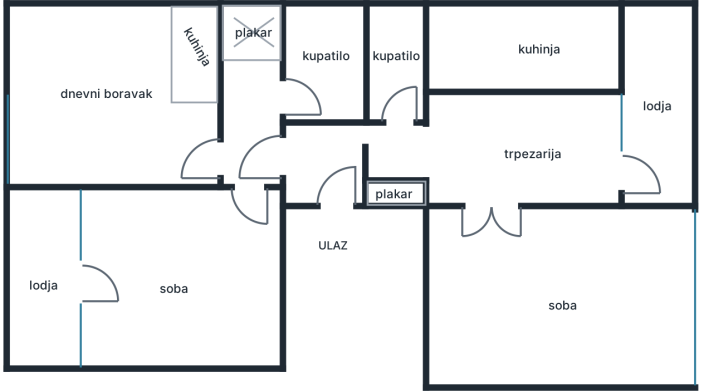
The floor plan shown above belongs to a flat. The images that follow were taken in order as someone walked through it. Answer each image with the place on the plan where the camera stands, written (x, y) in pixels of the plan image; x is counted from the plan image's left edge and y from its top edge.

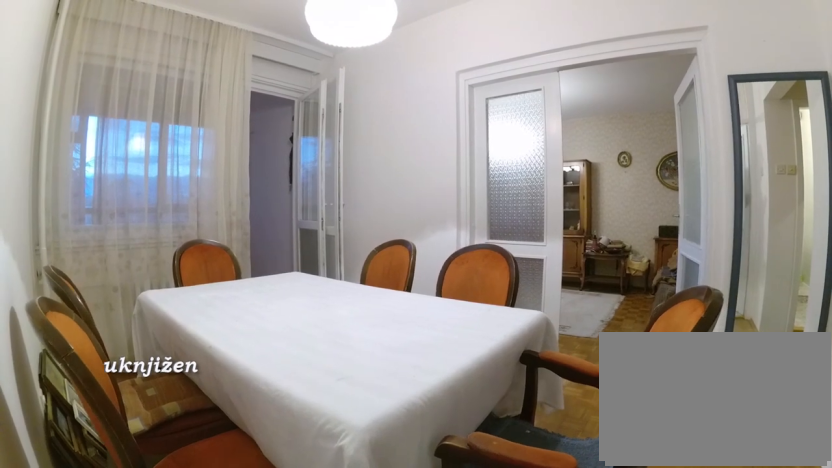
(458, 95)
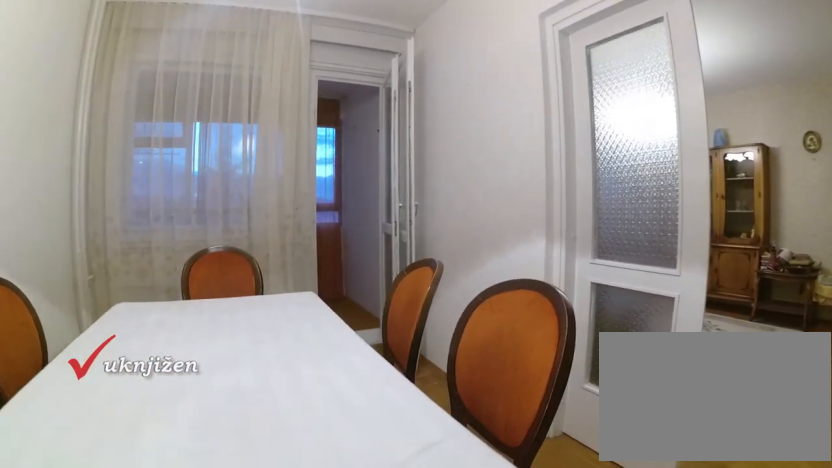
(457, 130)
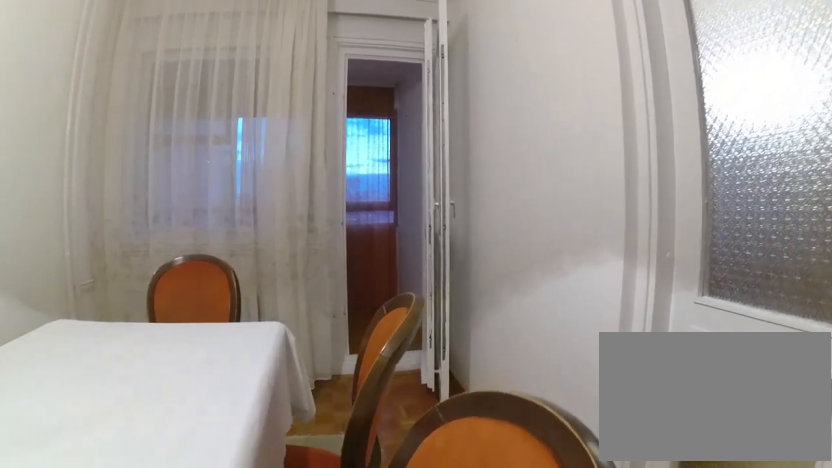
(487, 148)
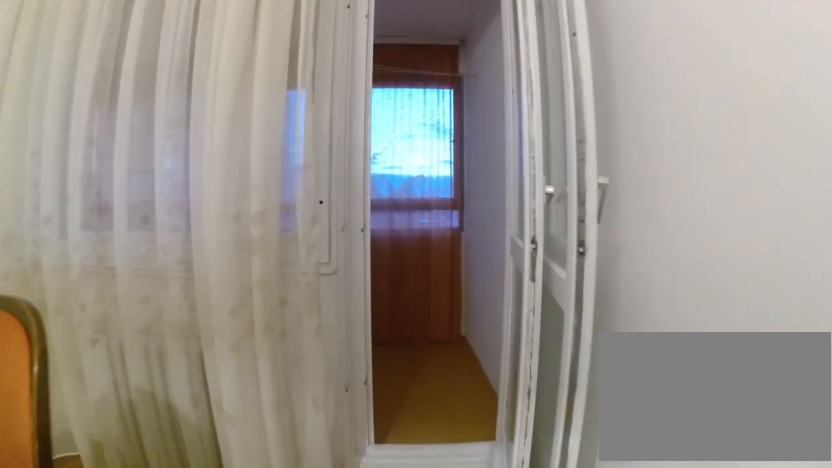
(541, 162)
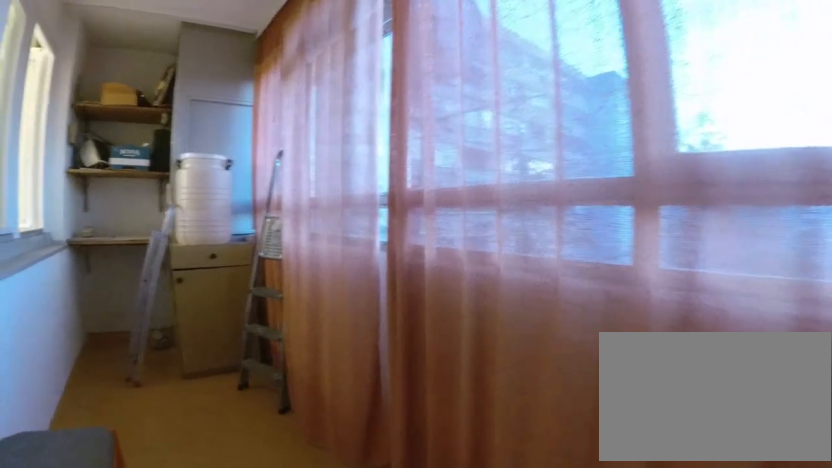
(646, 183)
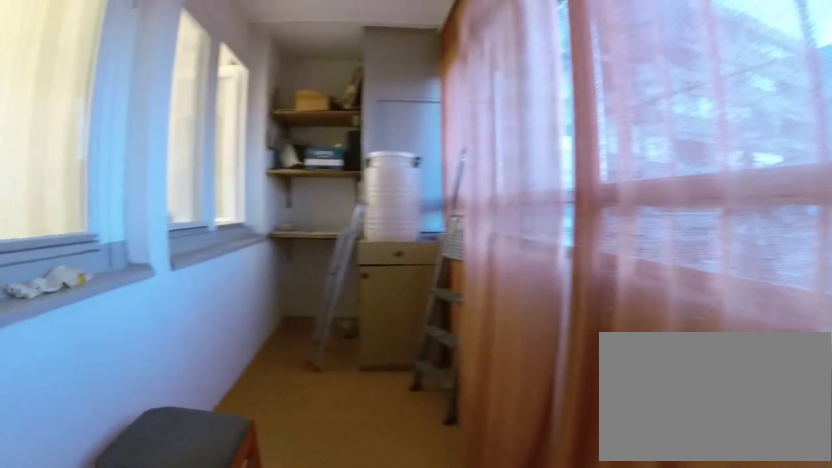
(663, 180)
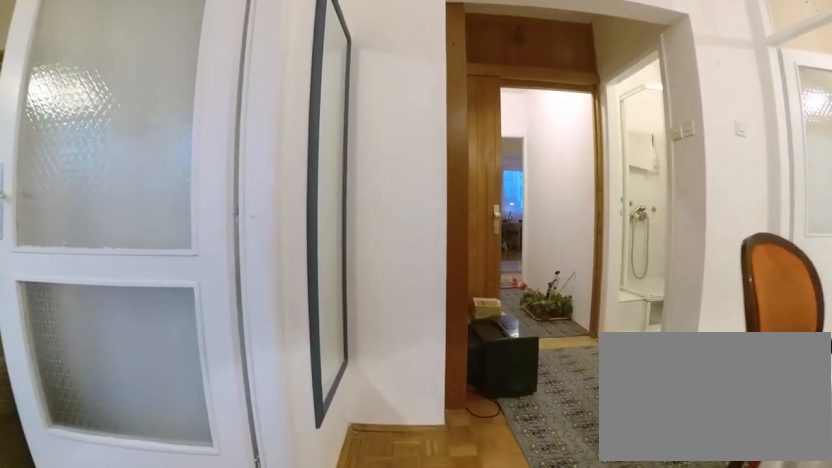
(522, 179)
